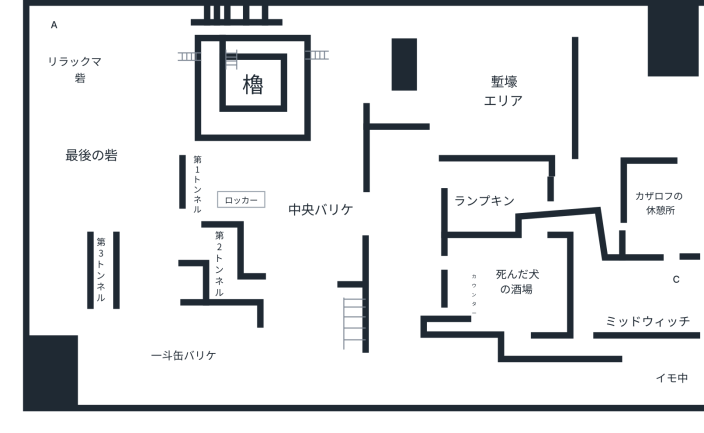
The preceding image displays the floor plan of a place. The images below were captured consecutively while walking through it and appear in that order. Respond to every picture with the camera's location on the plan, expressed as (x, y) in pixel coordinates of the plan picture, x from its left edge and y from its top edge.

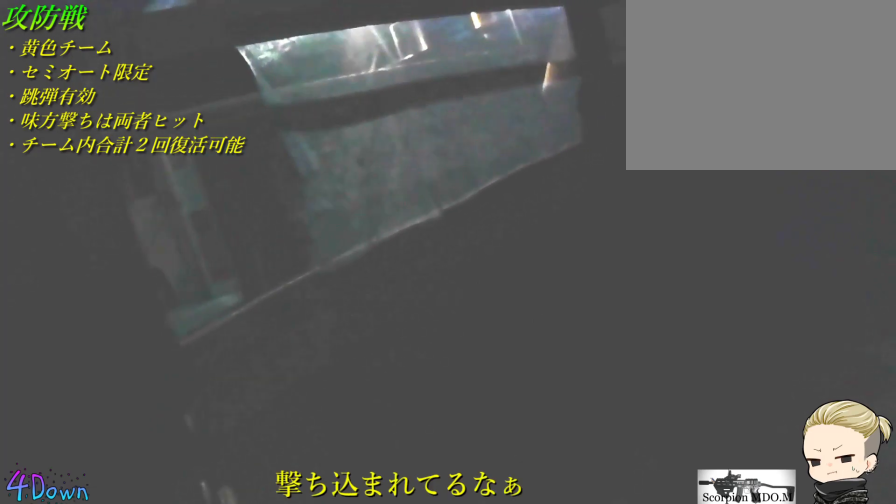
(199, 171)
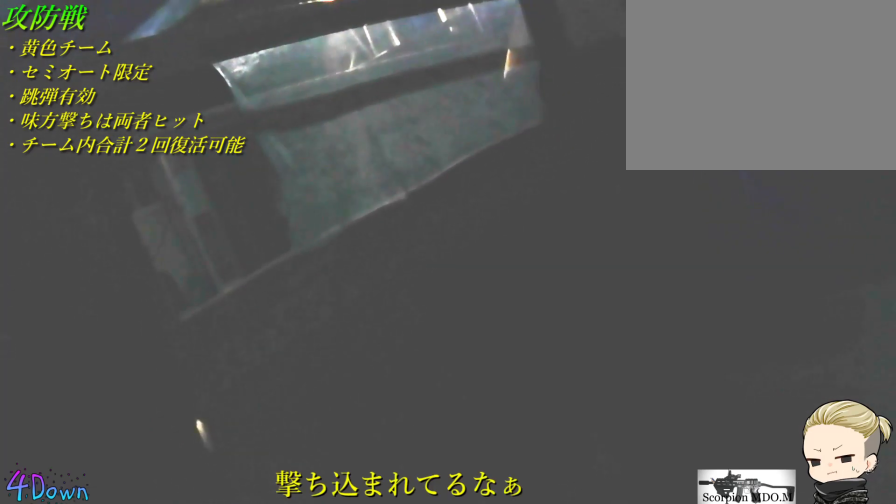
(199, 171)
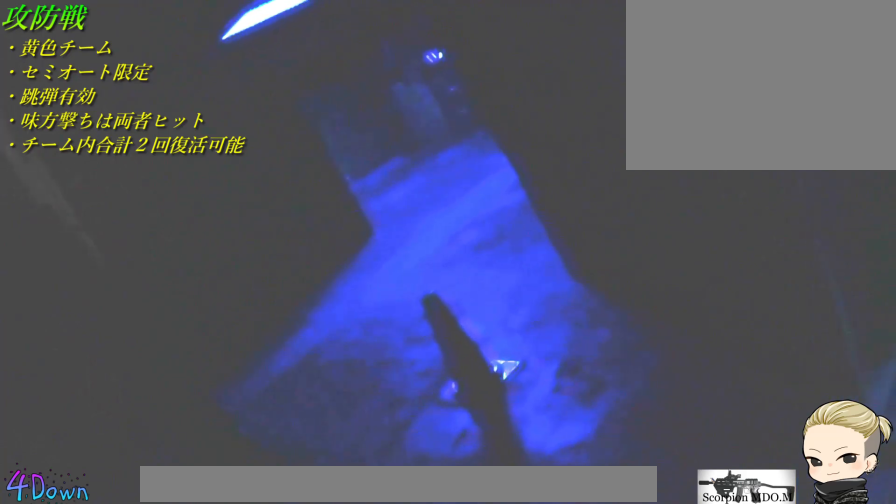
(144, 201)
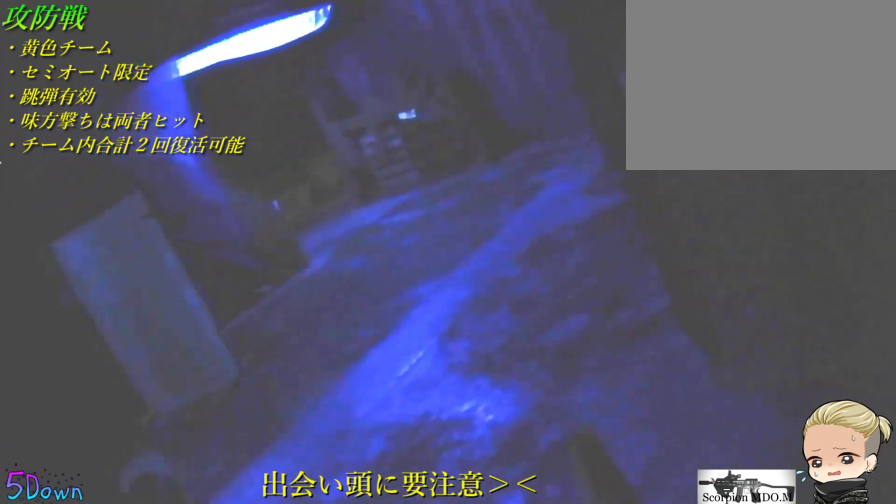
(226, 284)
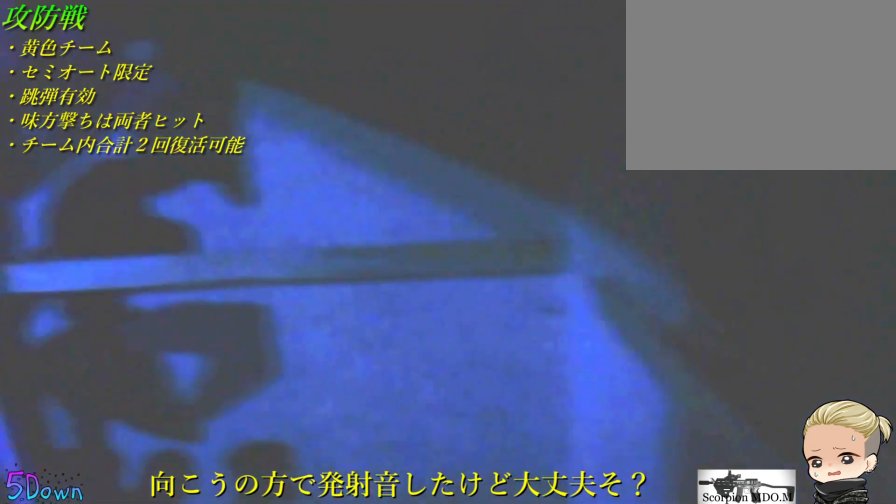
(192, 243)
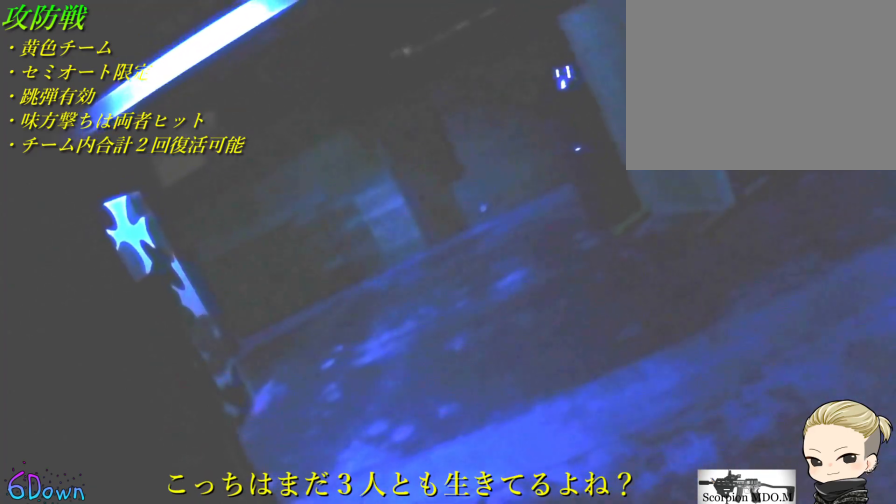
(249, 287)
